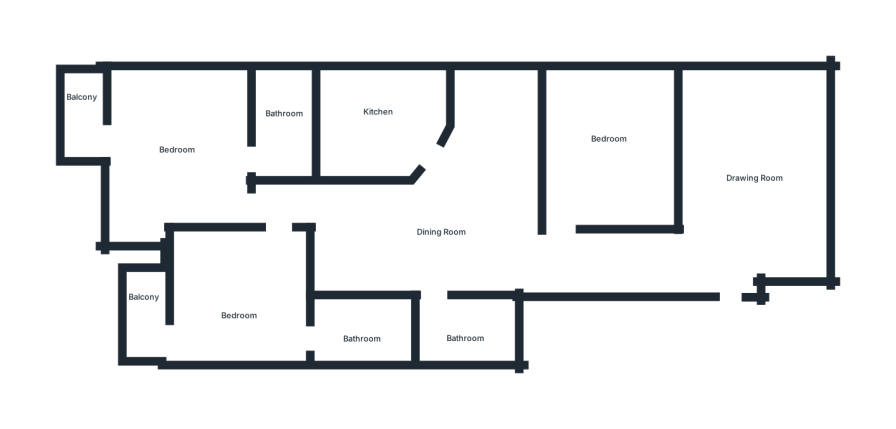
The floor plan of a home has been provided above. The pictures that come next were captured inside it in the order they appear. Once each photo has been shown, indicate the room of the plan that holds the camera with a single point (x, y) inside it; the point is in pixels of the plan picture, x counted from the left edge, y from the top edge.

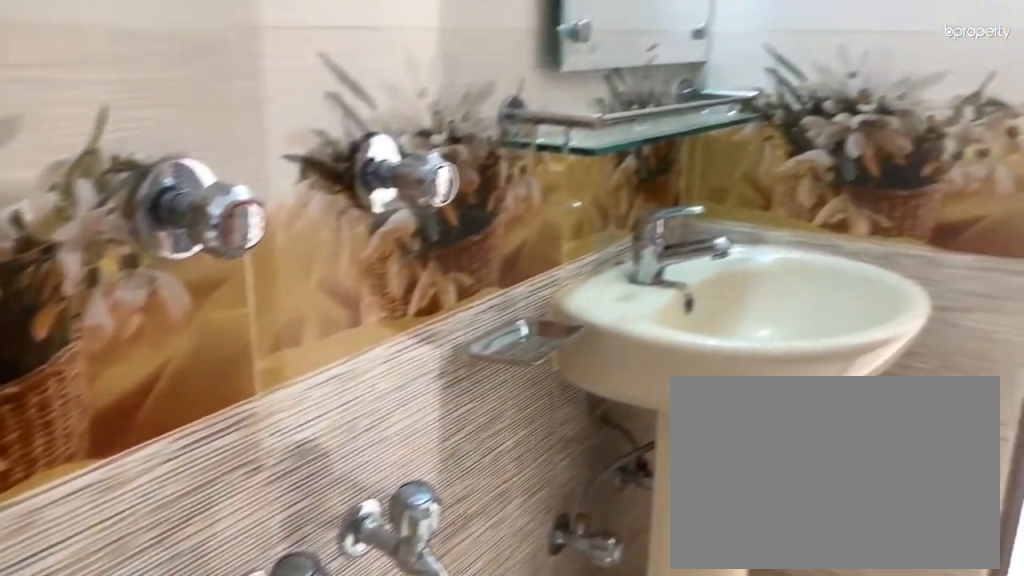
(361, 332)
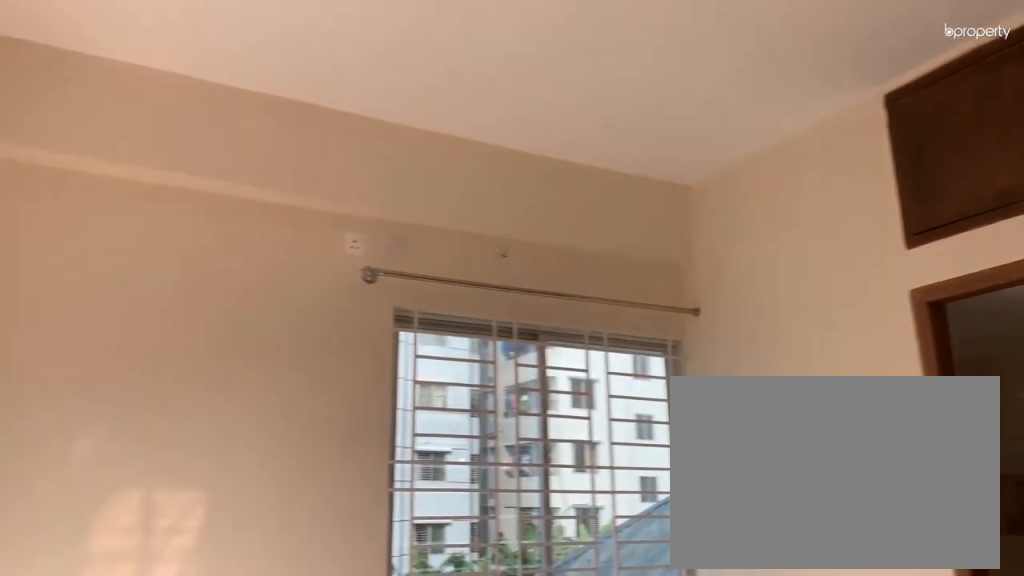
(196, 145)
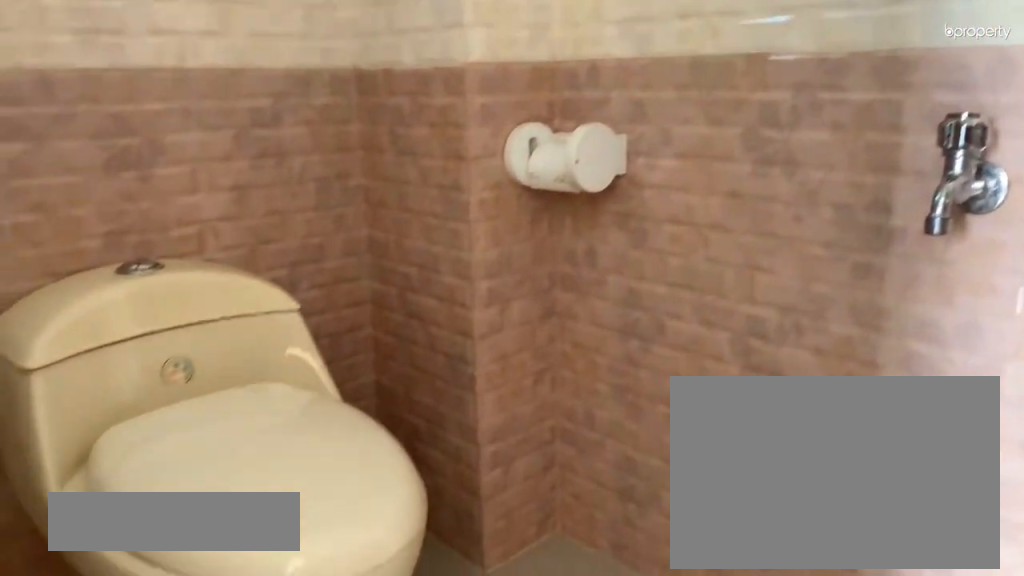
(287, 135)
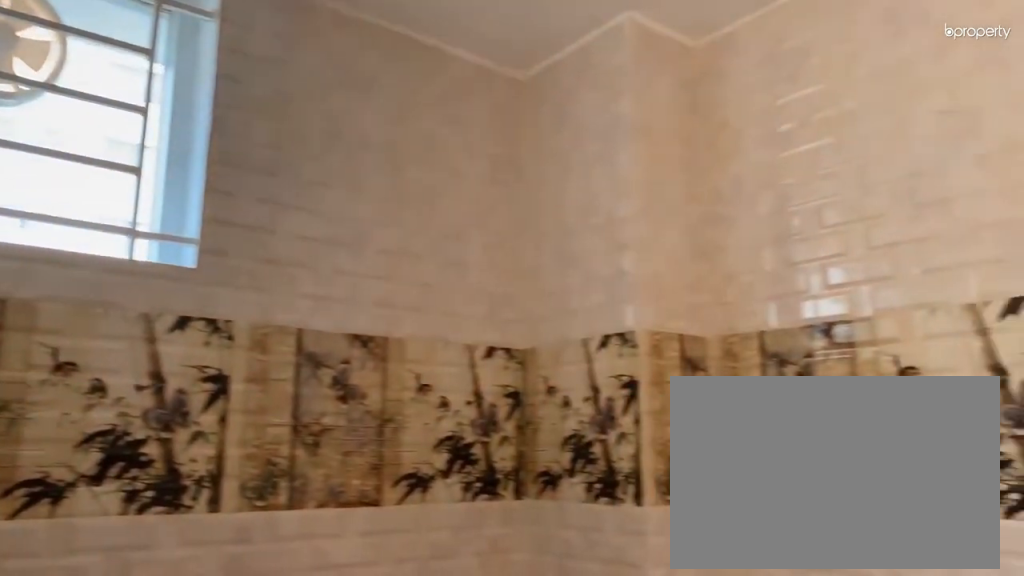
(287, 135)
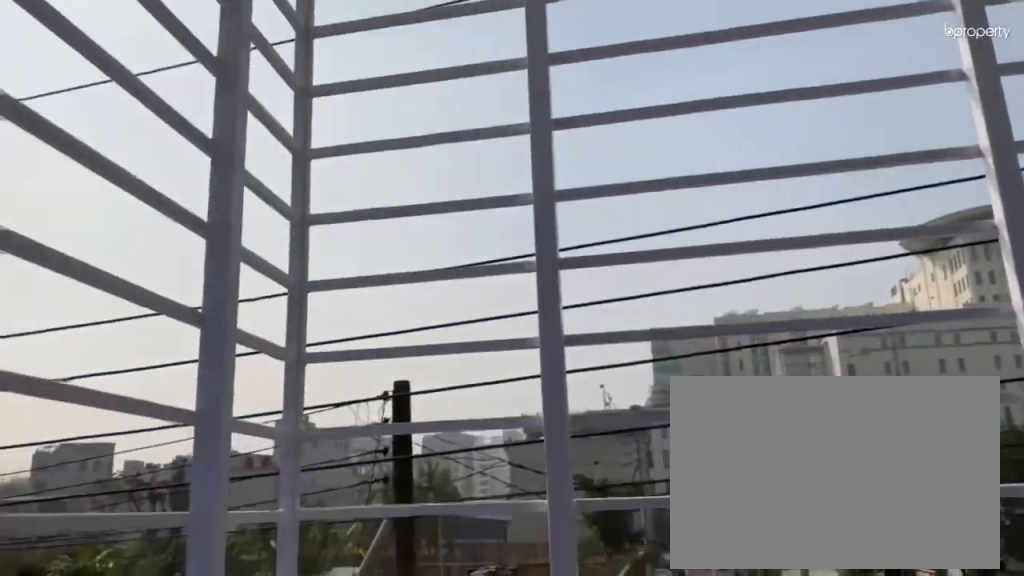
(84, 115)
